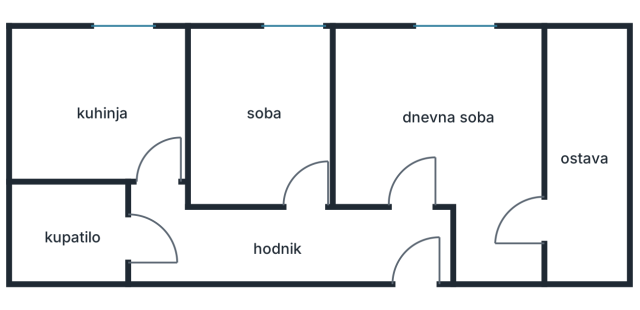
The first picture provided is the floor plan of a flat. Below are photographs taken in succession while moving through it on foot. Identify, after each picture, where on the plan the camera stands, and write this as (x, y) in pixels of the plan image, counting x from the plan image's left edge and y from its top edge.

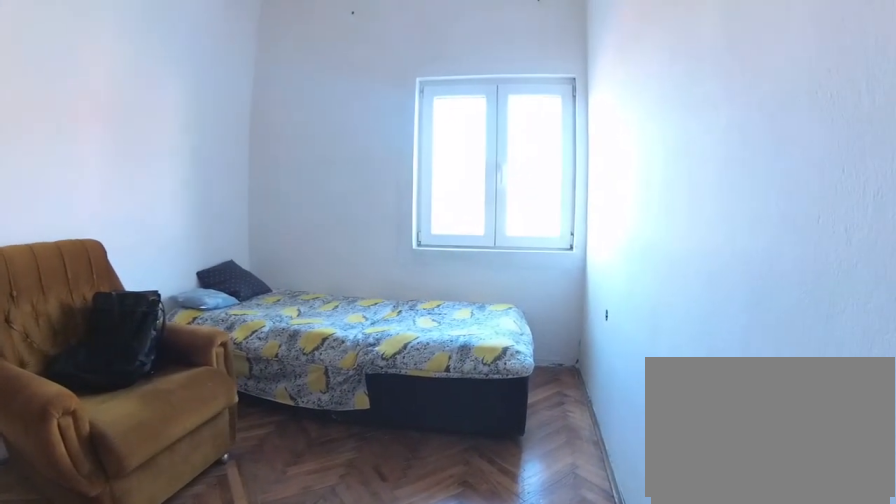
(316, 183)
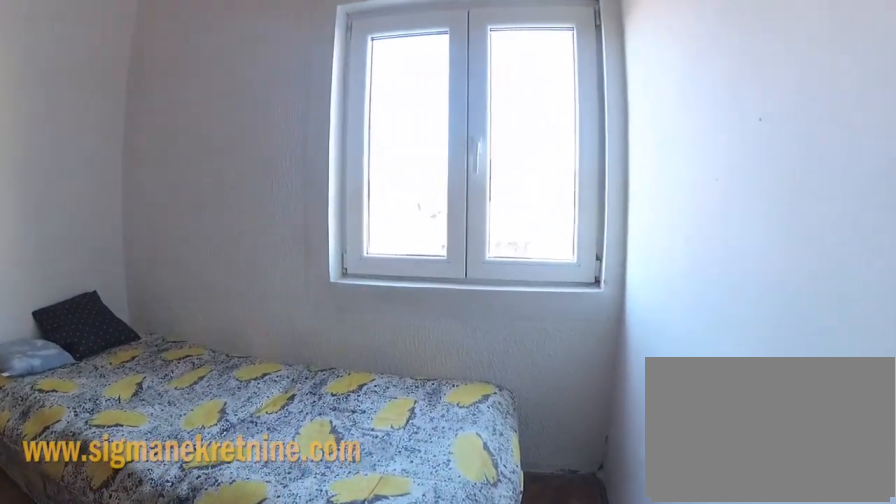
(316, 127)
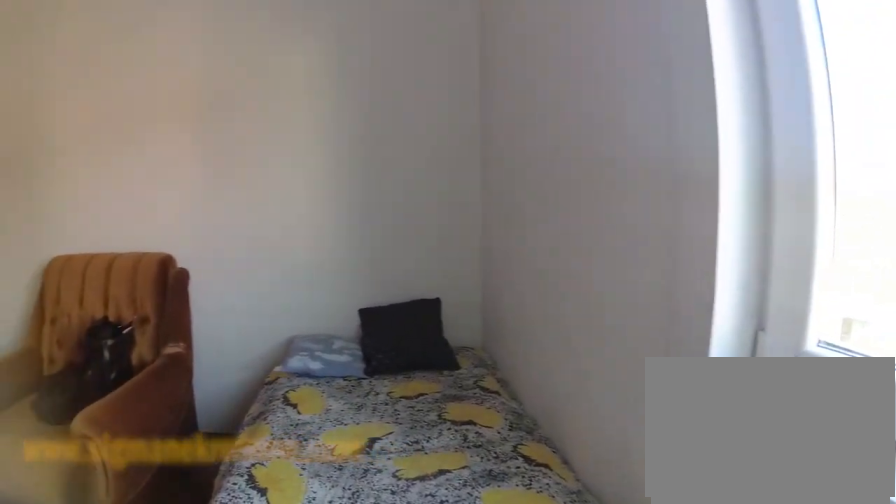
(308, 59)
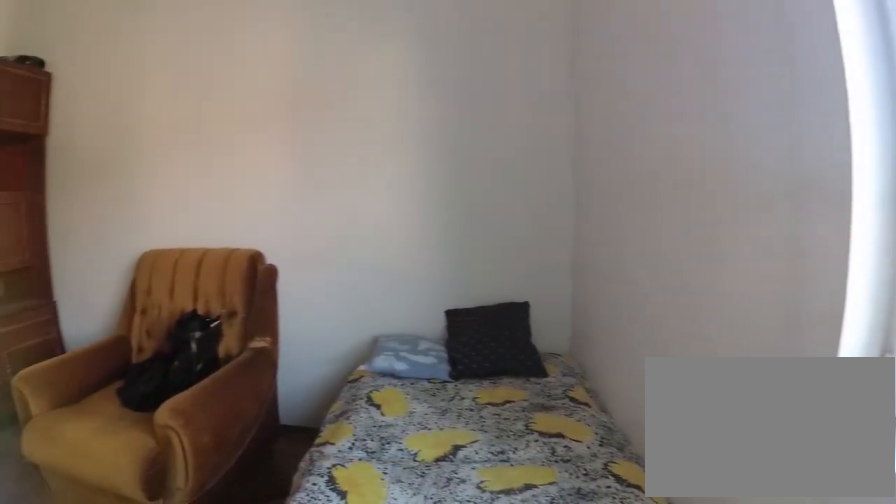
(303, 55)
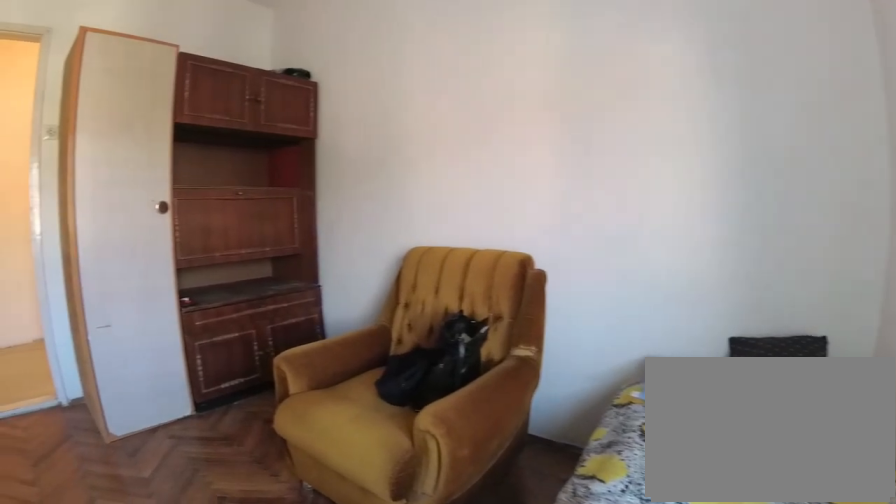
(300, 52)
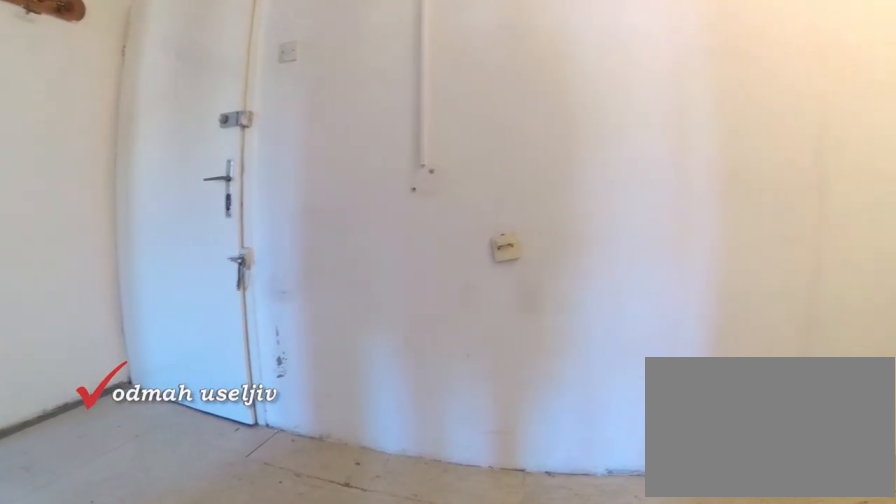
(307, 190)
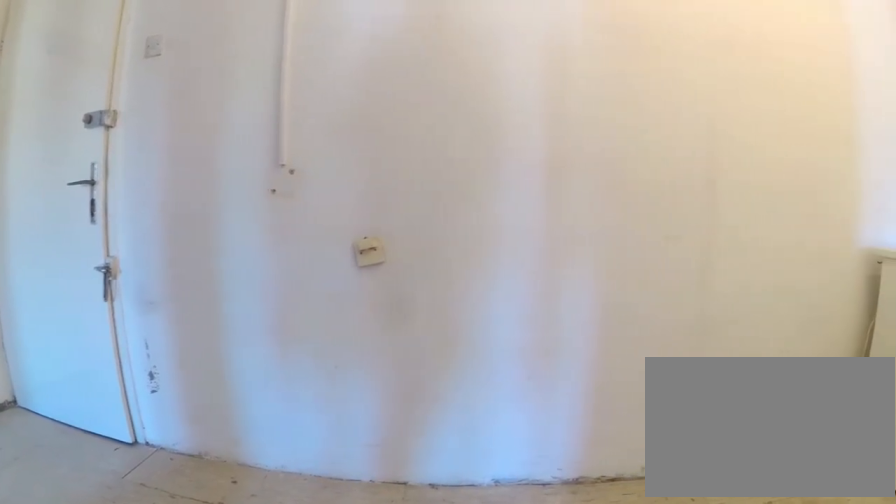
(310, 205)
